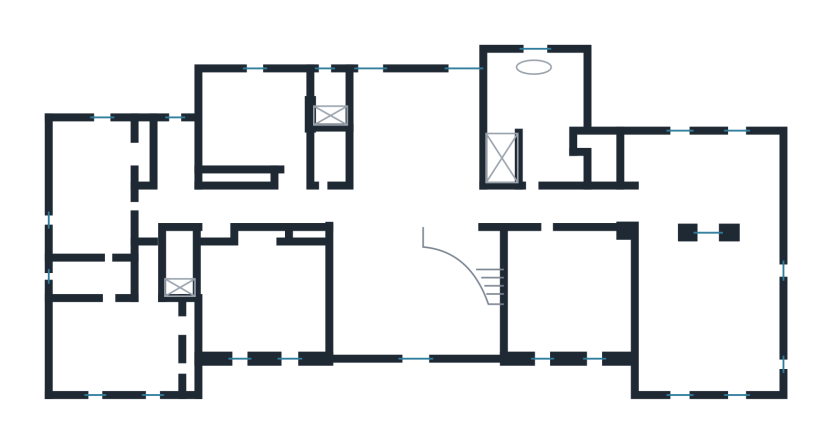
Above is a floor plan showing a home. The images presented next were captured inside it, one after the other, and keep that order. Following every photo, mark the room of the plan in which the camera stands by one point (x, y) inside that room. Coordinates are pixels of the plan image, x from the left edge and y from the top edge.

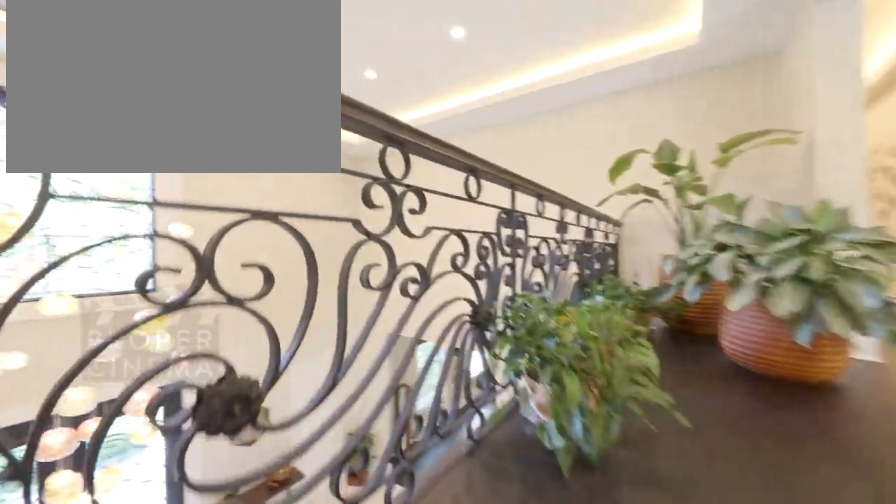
(419, 221)
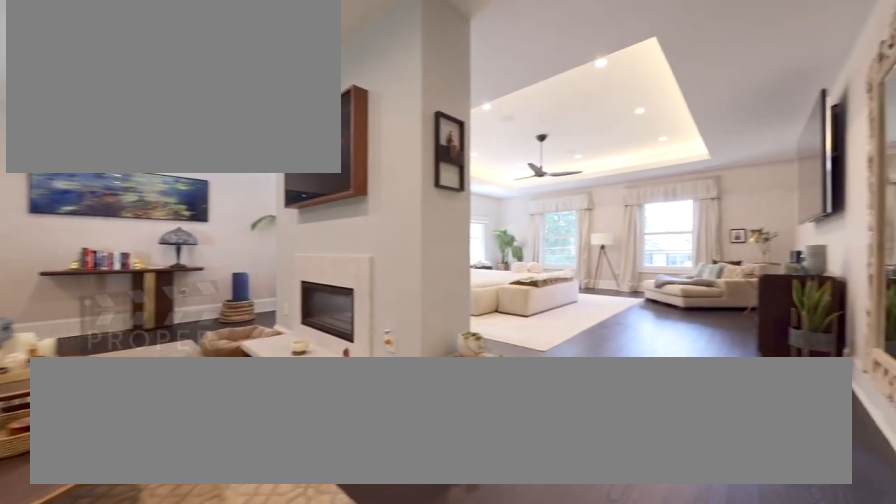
(704, 179)
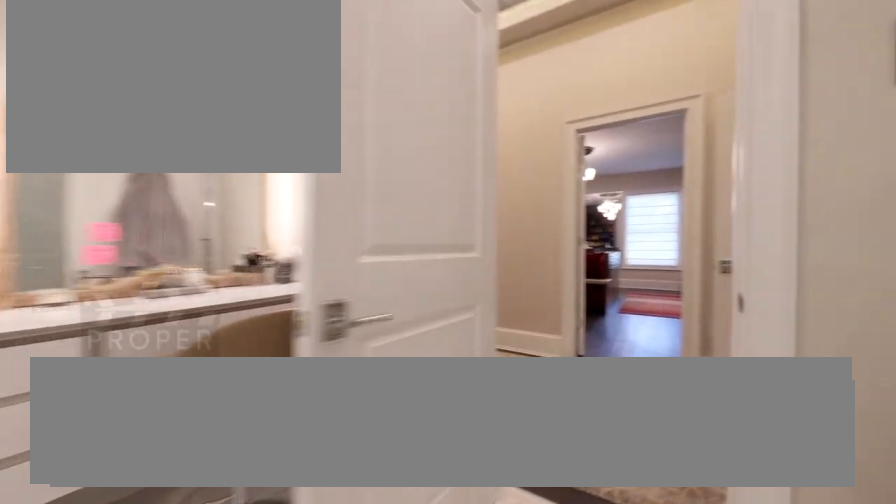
(545, 119)
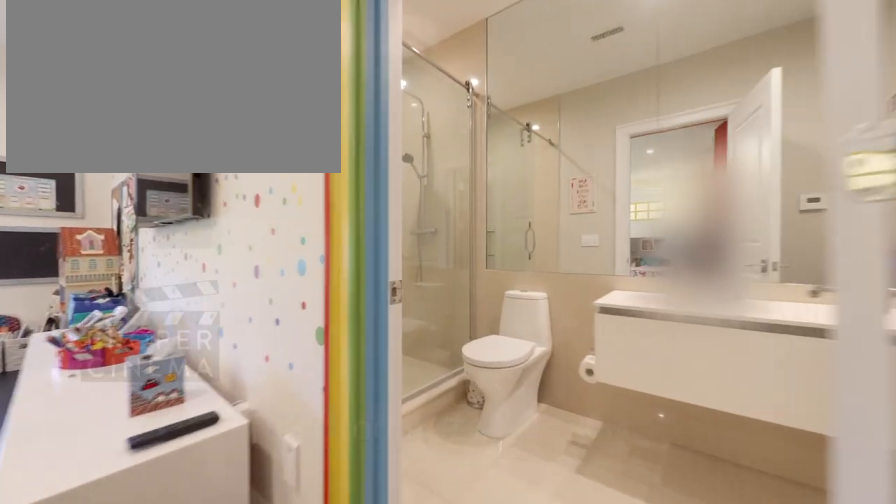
(263, 297)
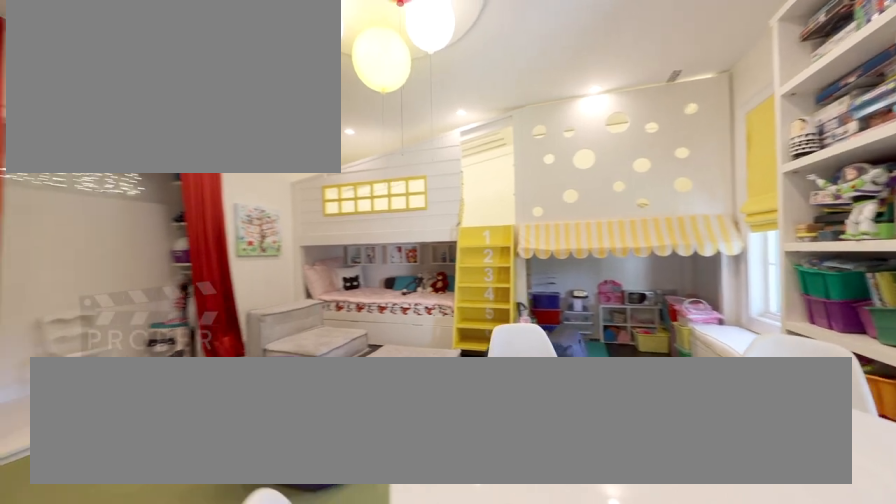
(263, 297)
